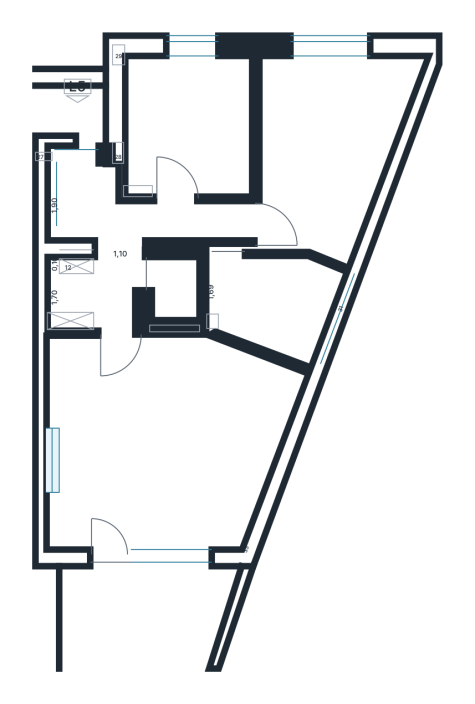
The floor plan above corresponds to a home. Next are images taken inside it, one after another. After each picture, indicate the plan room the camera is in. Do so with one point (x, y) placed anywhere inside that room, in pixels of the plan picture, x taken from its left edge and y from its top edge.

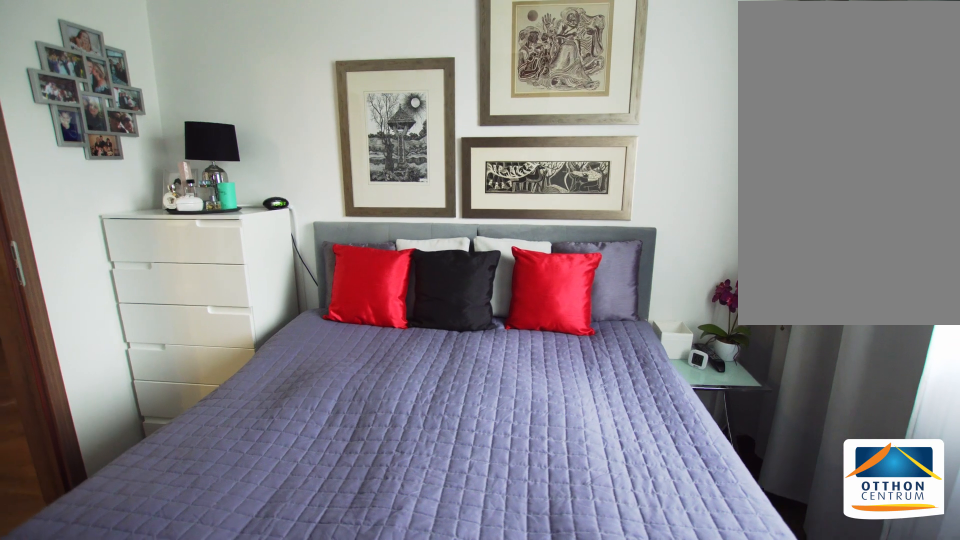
(187, 130)
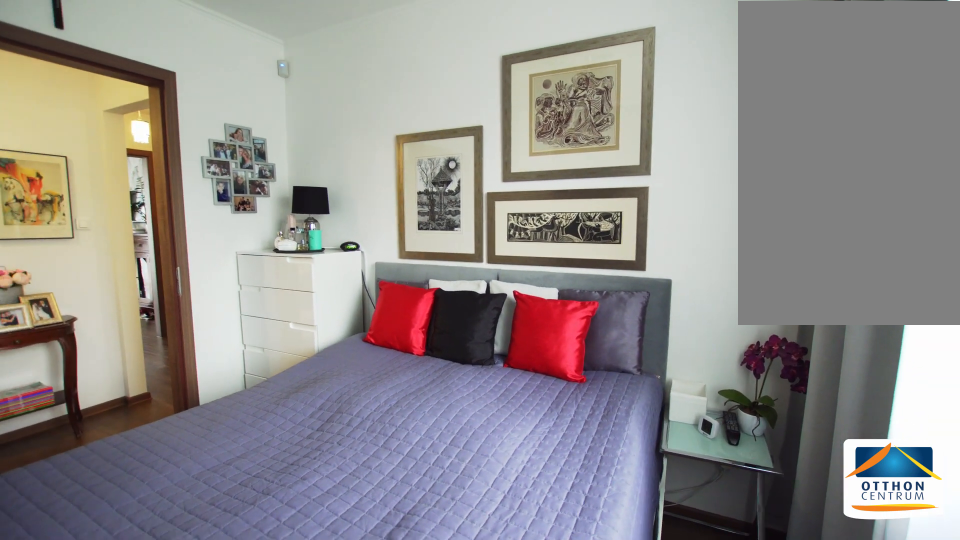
(187, 130)
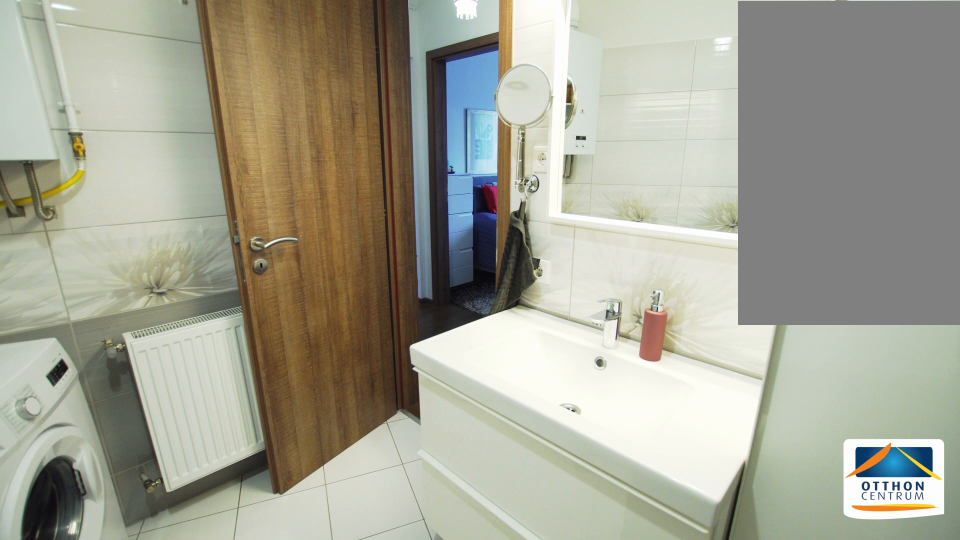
(284, 301)
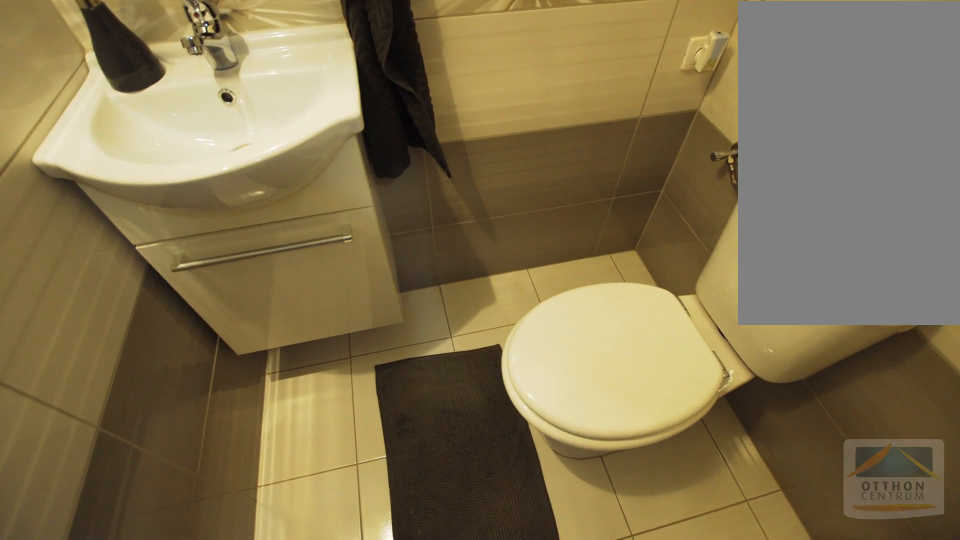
(173, 285)
